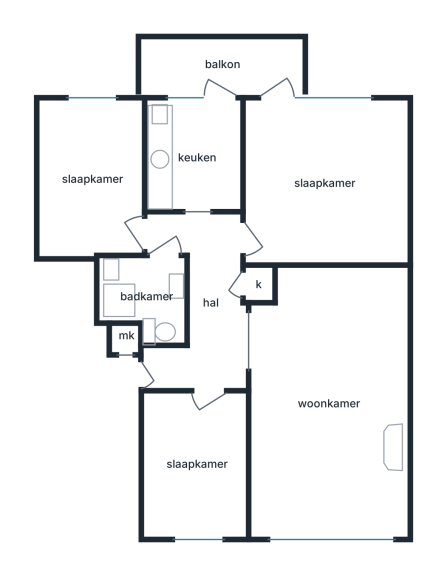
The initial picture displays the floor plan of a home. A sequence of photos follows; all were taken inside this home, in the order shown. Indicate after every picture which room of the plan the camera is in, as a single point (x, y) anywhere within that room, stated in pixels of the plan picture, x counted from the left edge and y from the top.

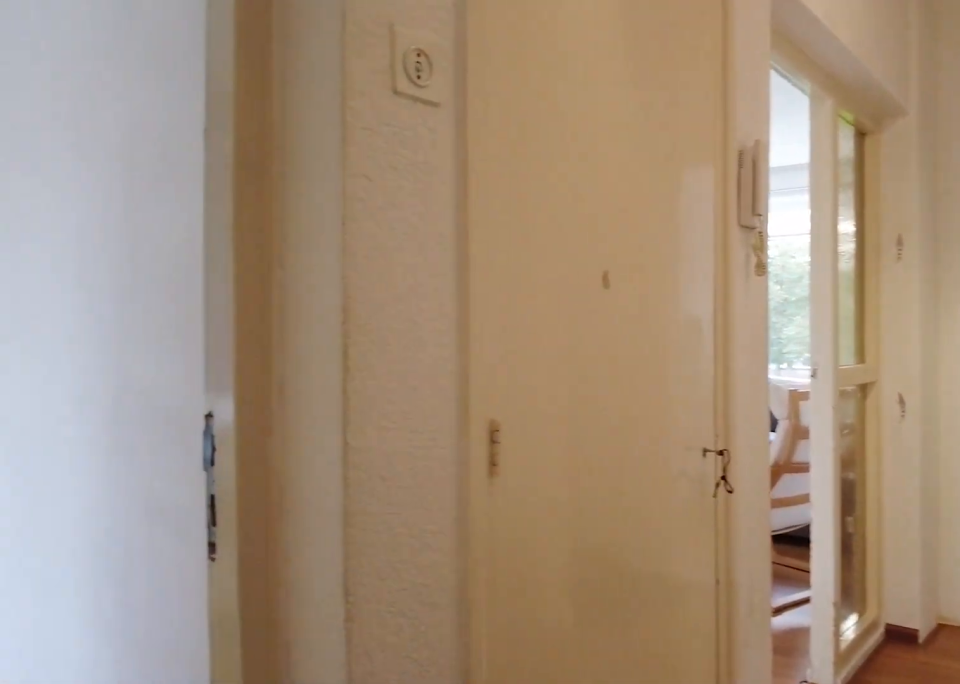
(204, 302)
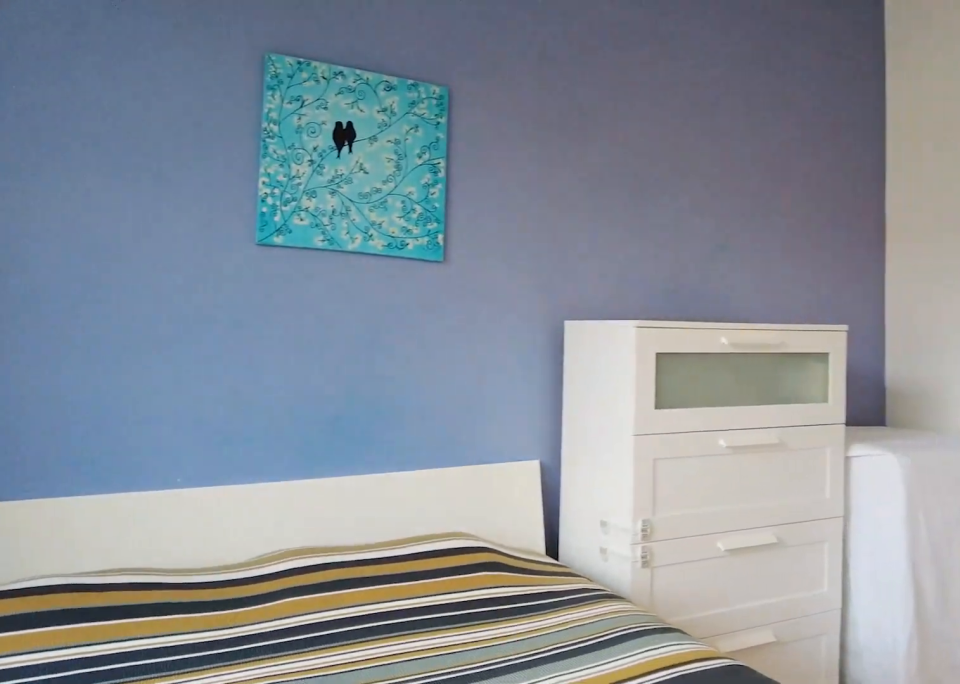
(324, 182)
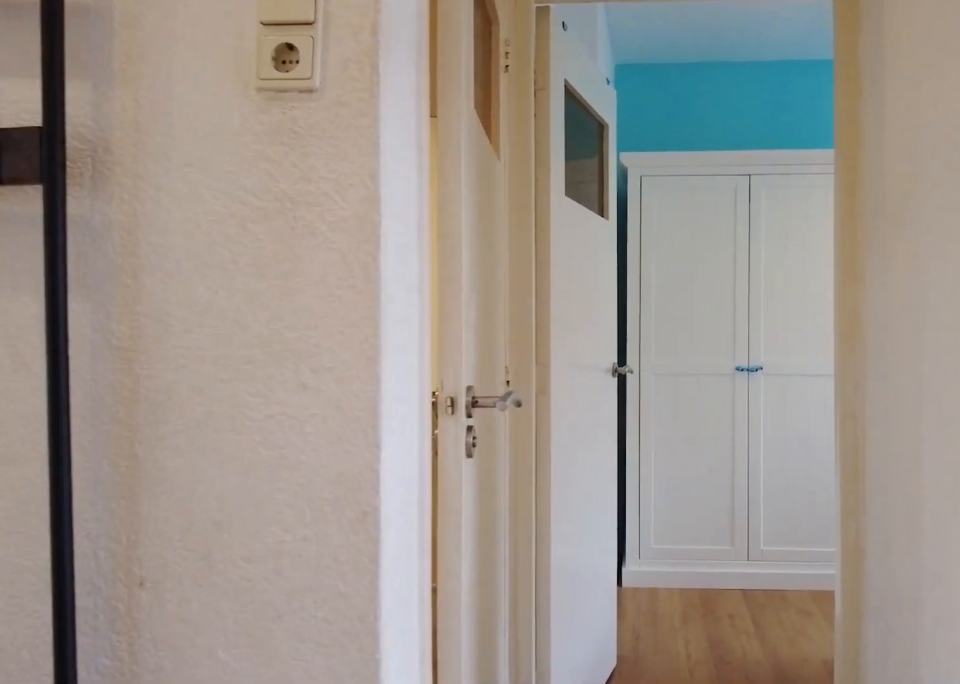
(204, 301)
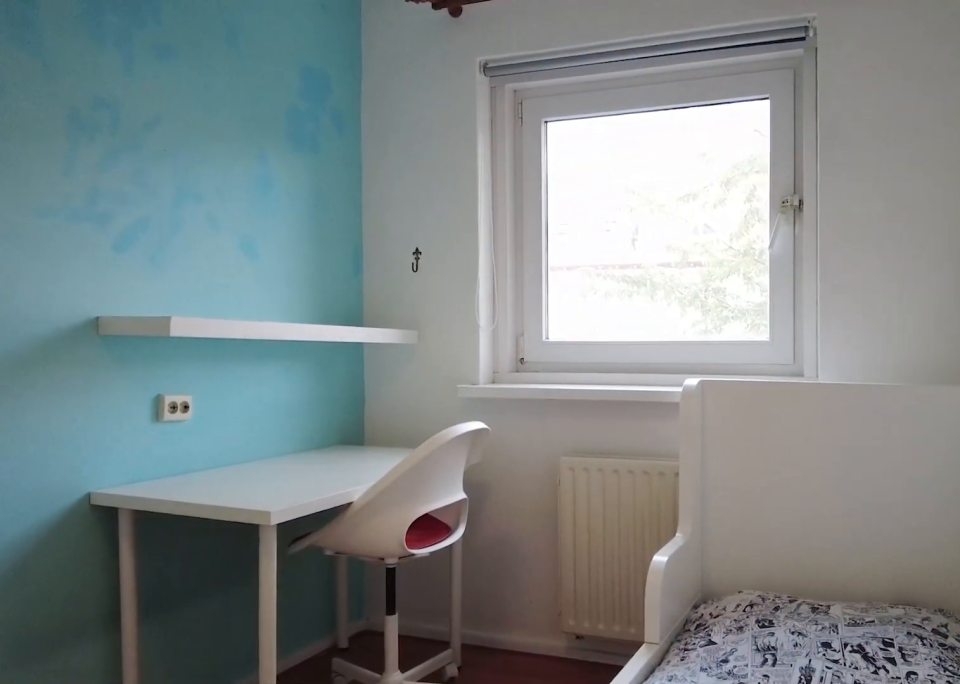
(94, 177)
